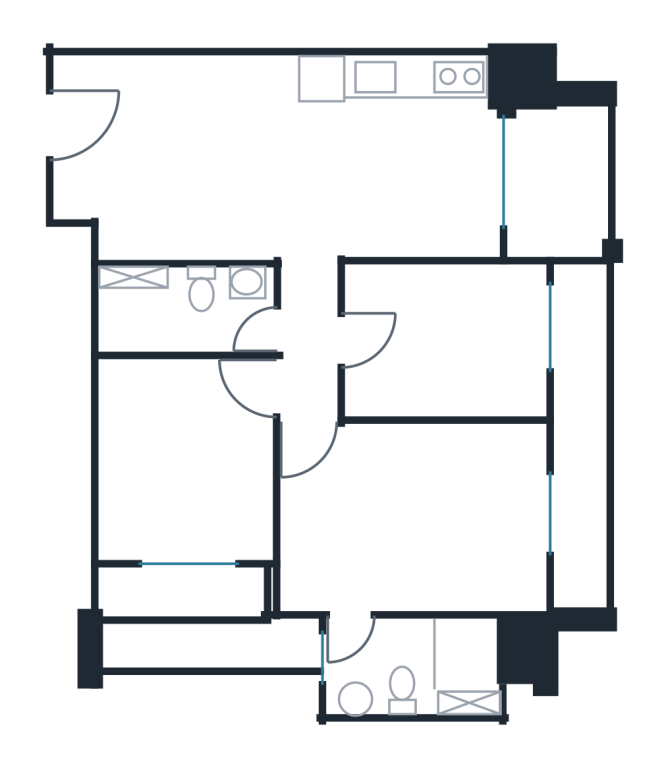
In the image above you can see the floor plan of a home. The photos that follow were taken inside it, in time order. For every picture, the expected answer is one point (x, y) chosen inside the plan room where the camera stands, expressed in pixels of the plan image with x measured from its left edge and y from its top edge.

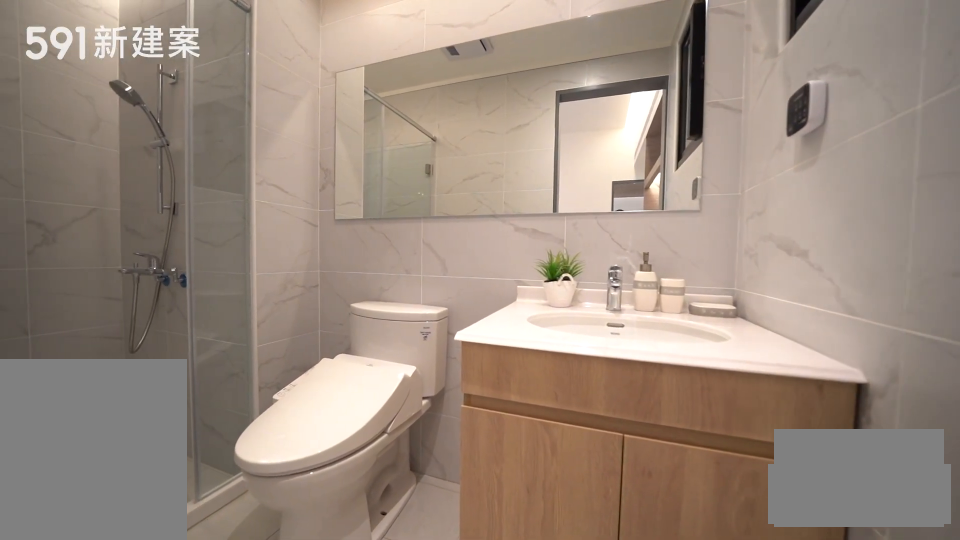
(410, 666)
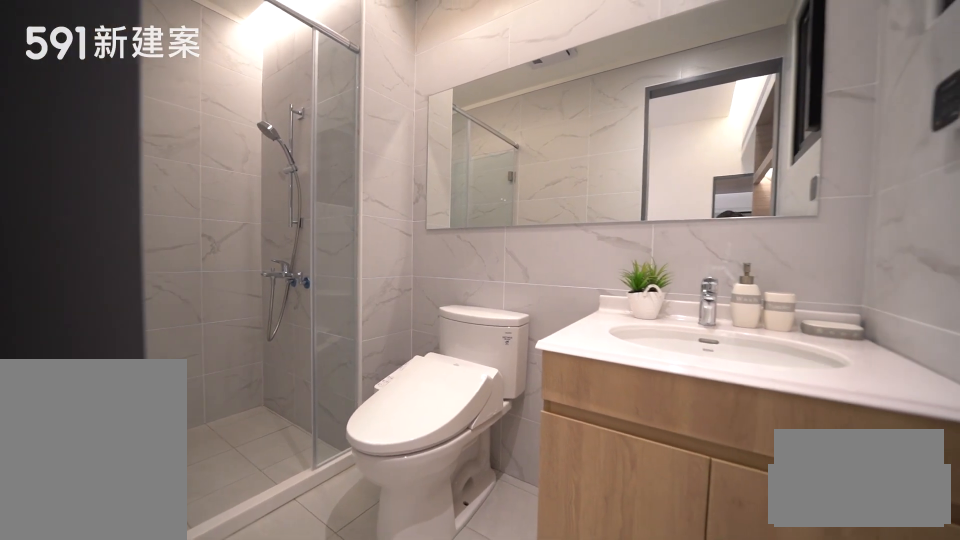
(410, 666)
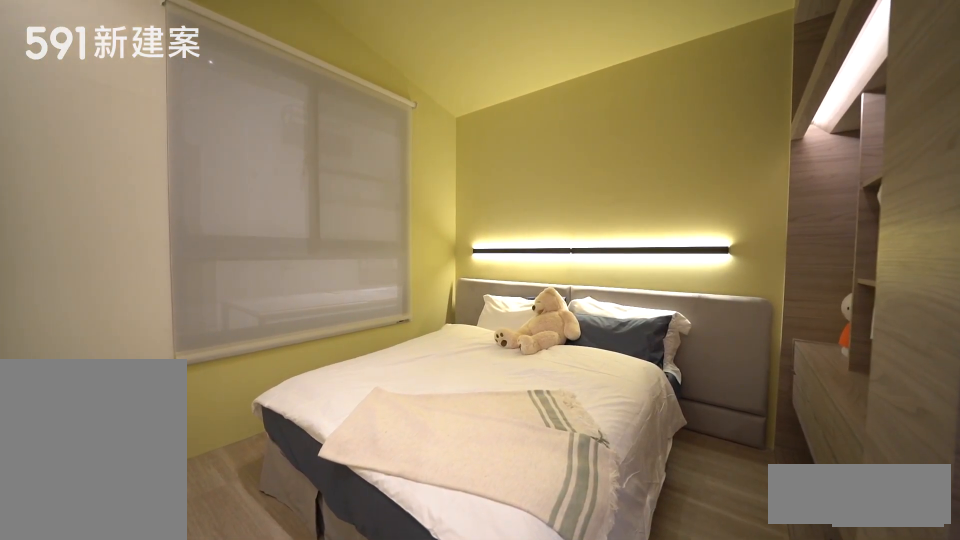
(188, 459)
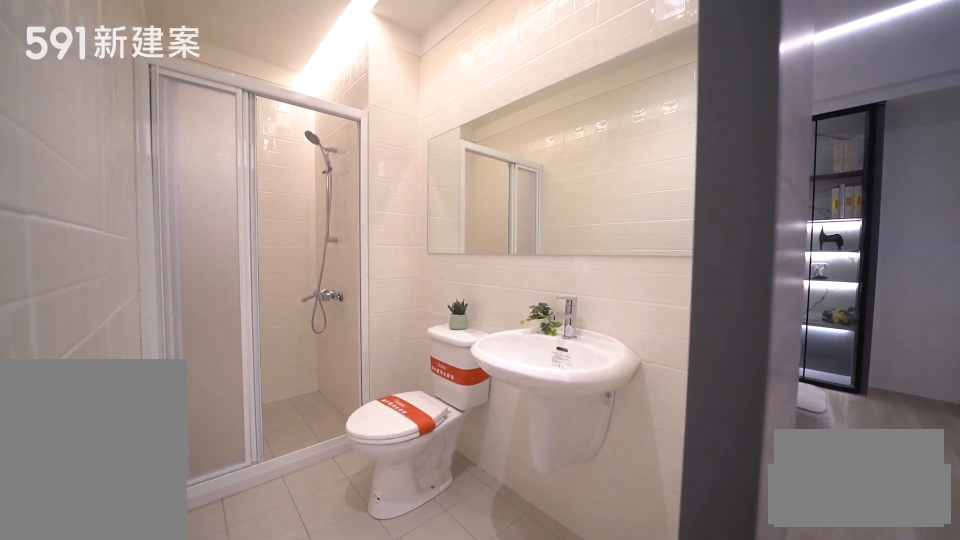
(184, 311)
